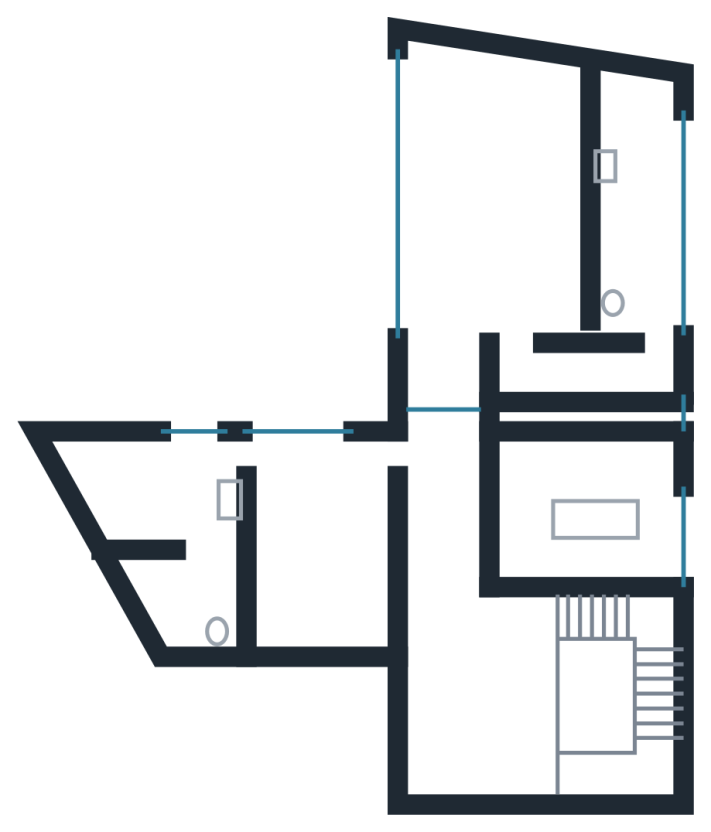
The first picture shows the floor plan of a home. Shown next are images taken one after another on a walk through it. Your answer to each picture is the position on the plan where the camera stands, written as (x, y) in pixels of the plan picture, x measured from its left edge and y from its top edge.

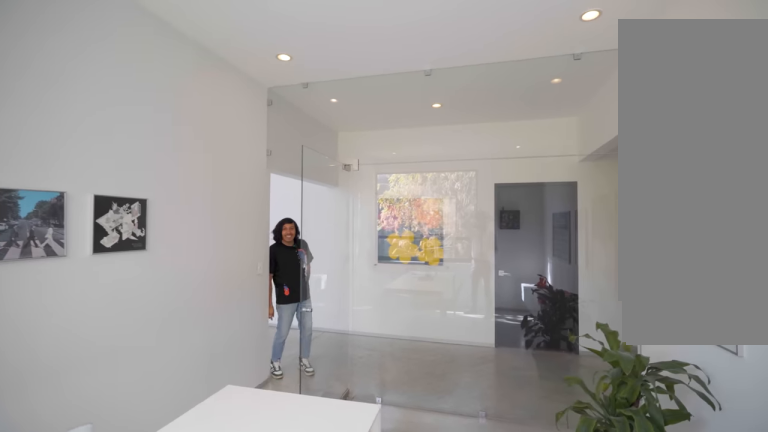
(625, 477)
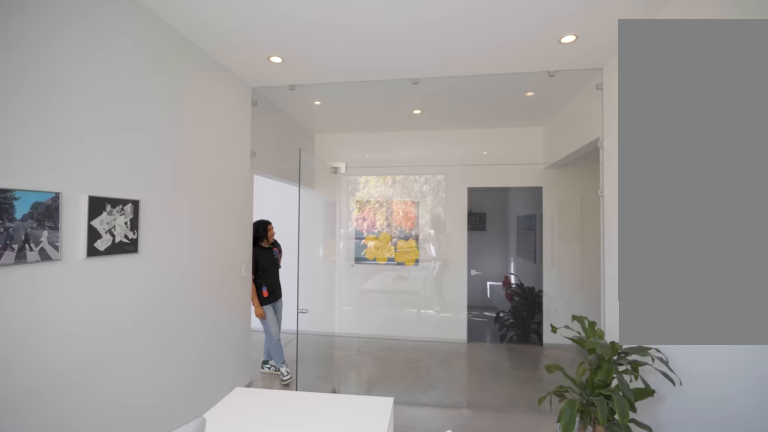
(643, 478)
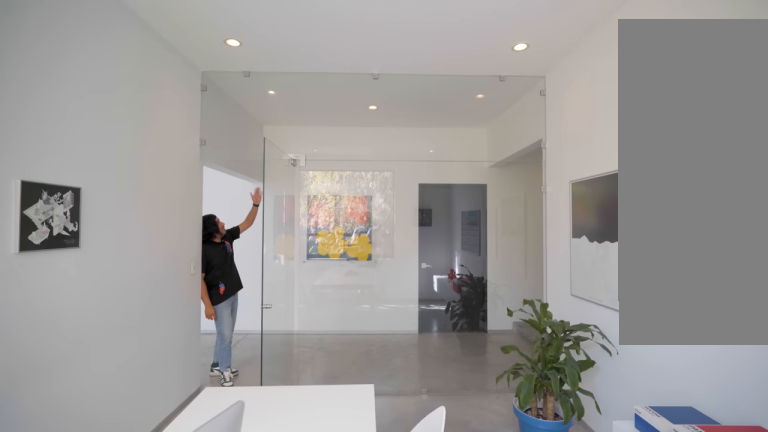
(649, 493)
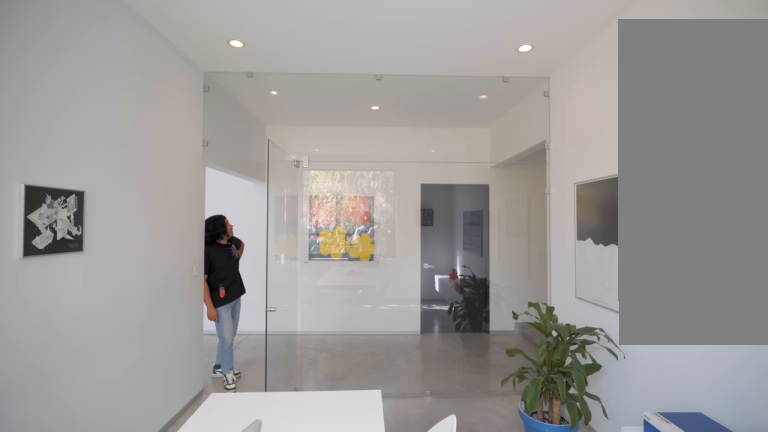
(650, 492)
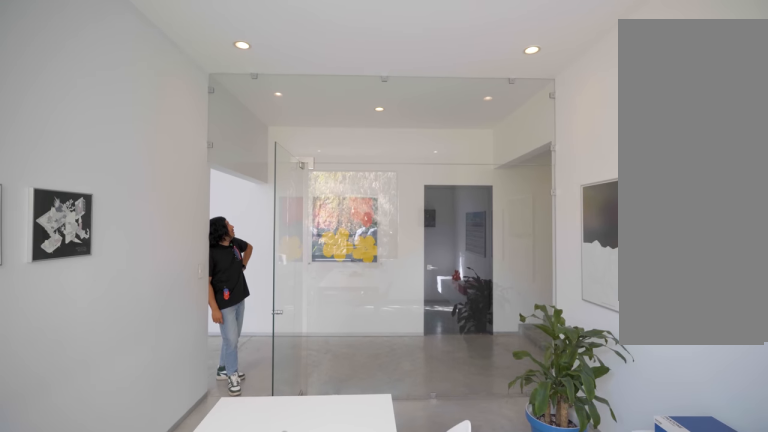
(651, 492)
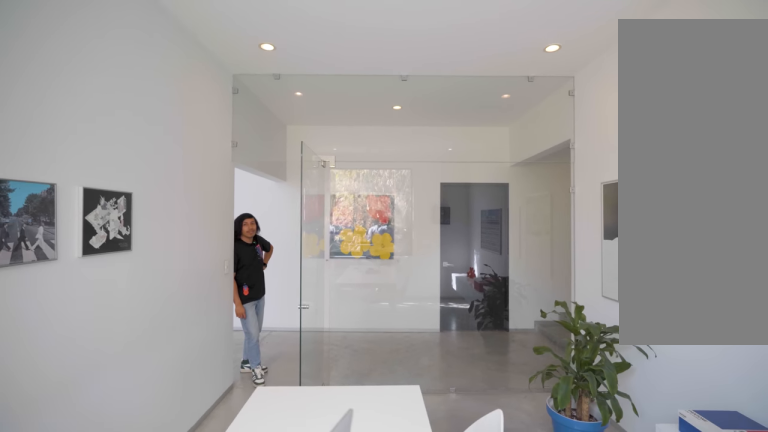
(650, 492)
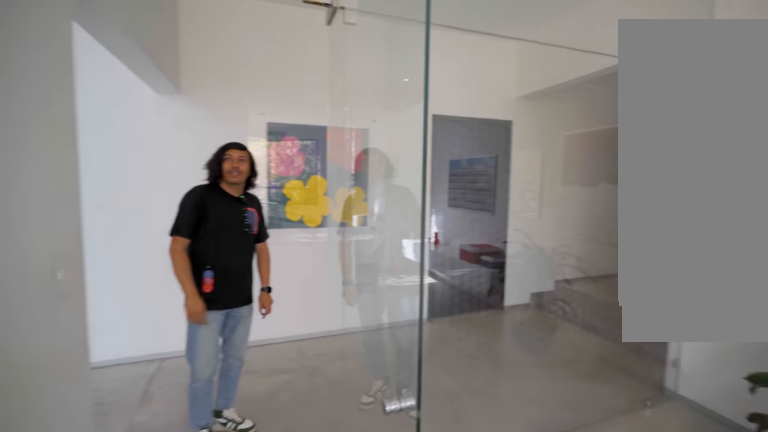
(651, 492)
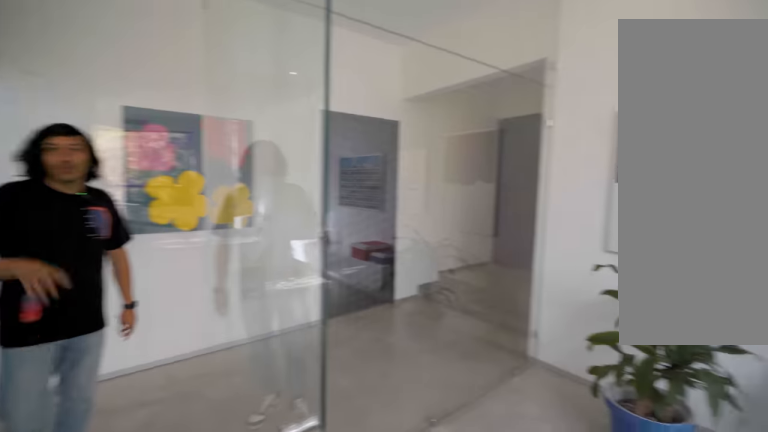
(650, 492)
